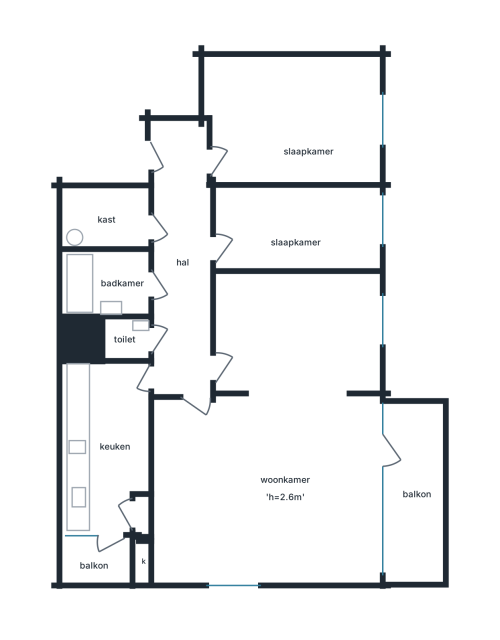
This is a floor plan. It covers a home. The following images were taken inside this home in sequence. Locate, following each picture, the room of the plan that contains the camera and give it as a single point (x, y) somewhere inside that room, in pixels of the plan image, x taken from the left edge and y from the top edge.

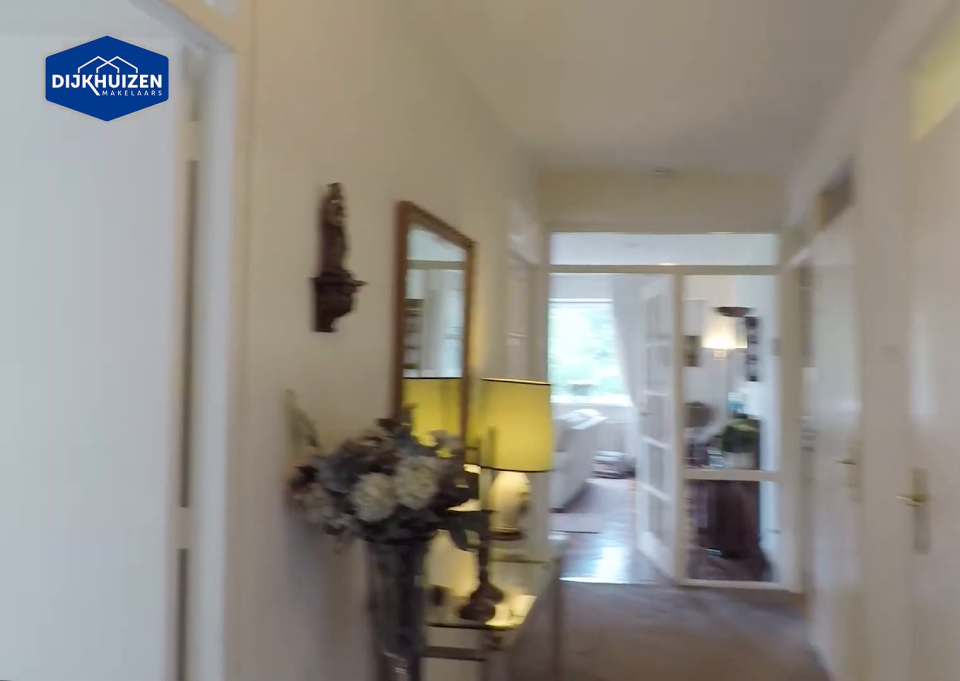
(182, 262)
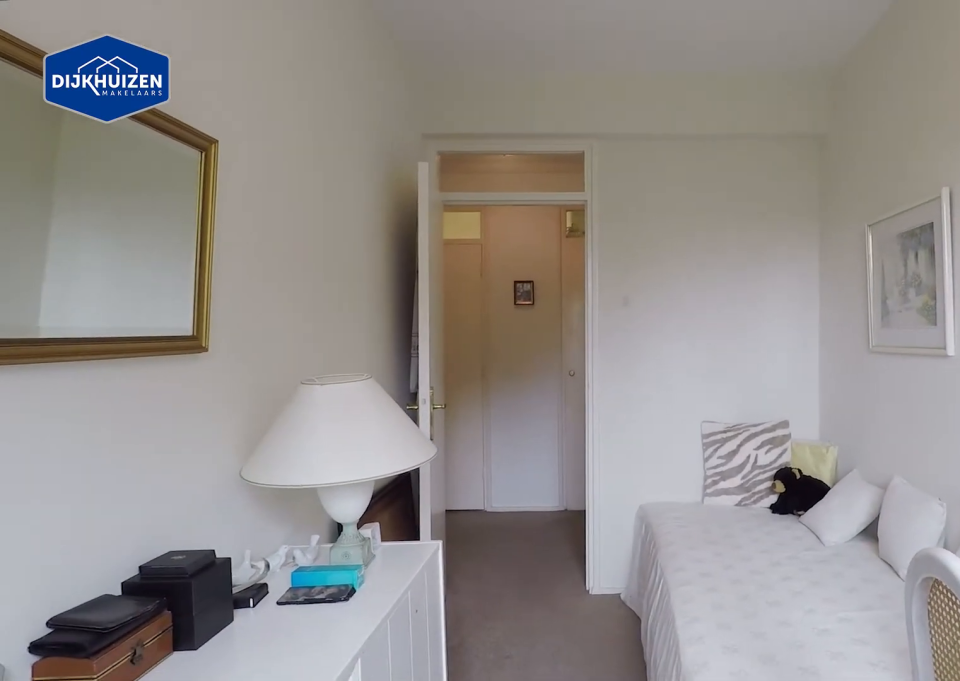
(297, 231)
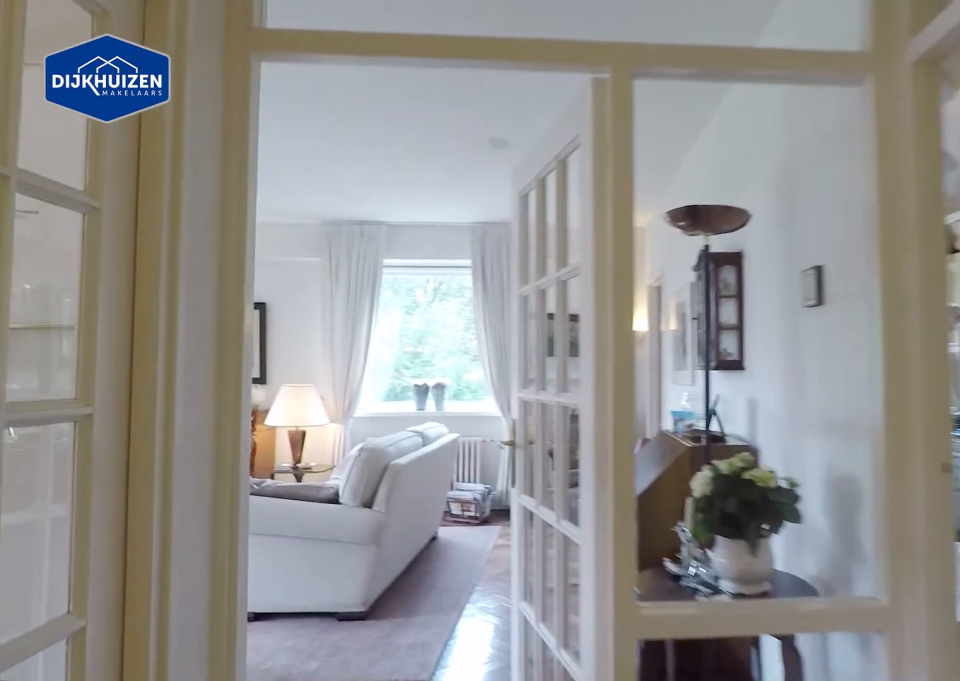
(182, 262)
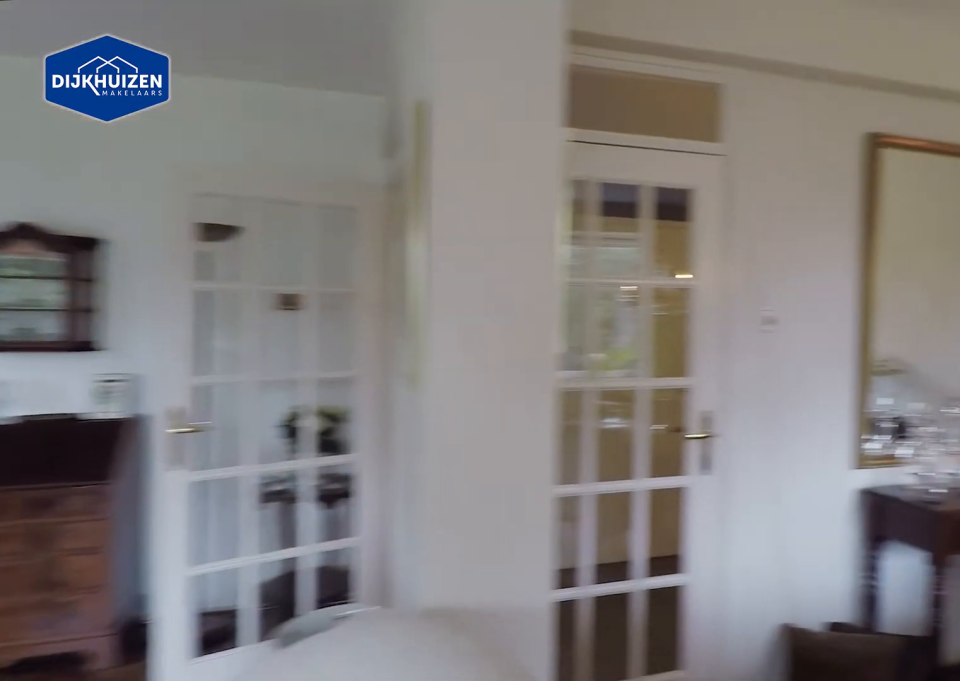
(274, 438)
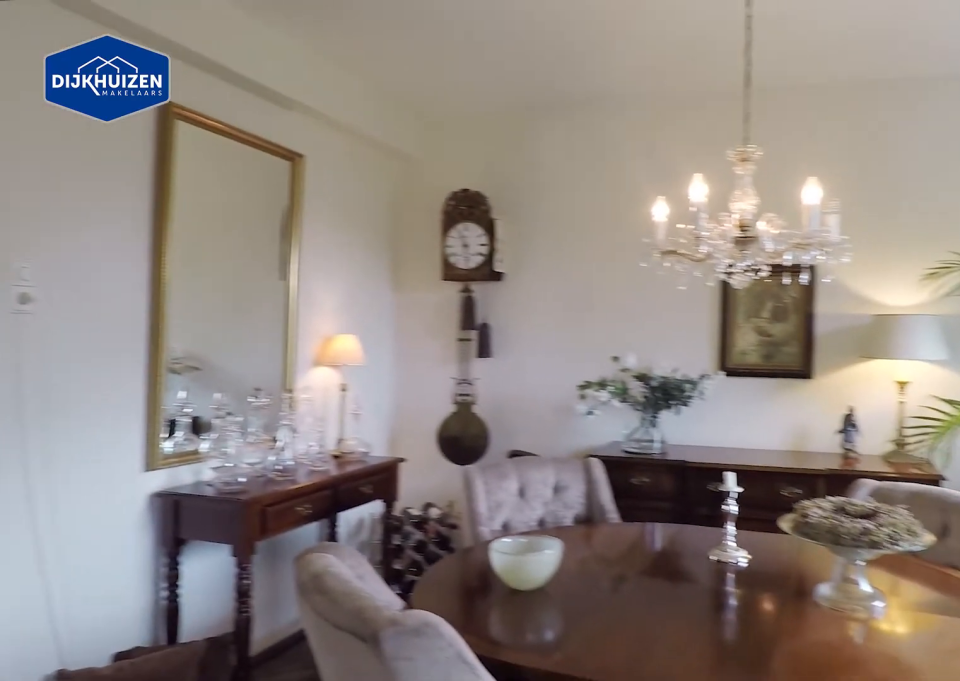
(274, 438)
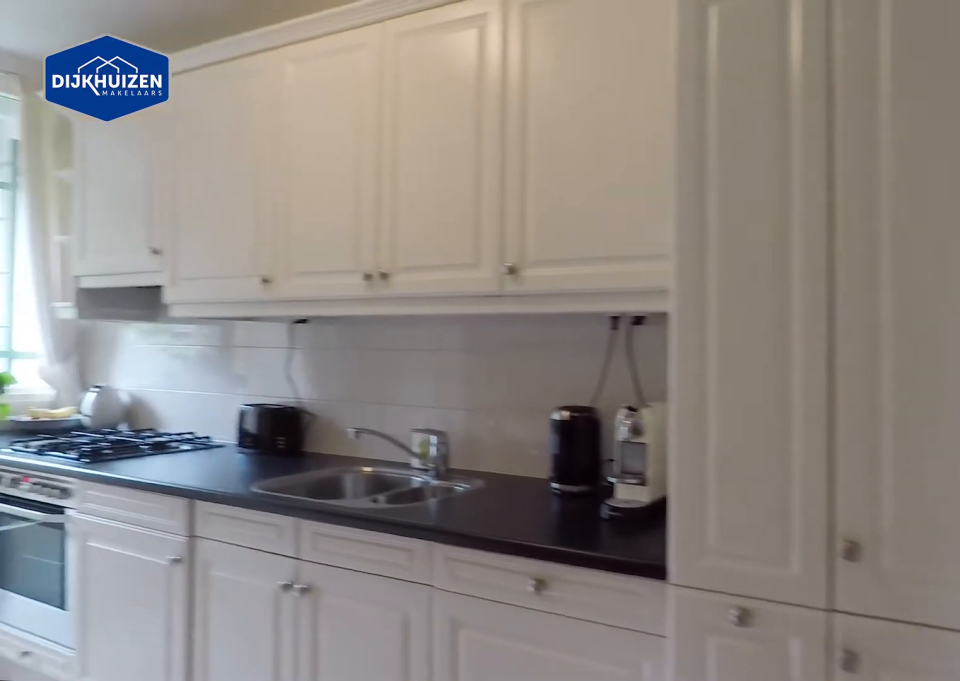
(101, 445)
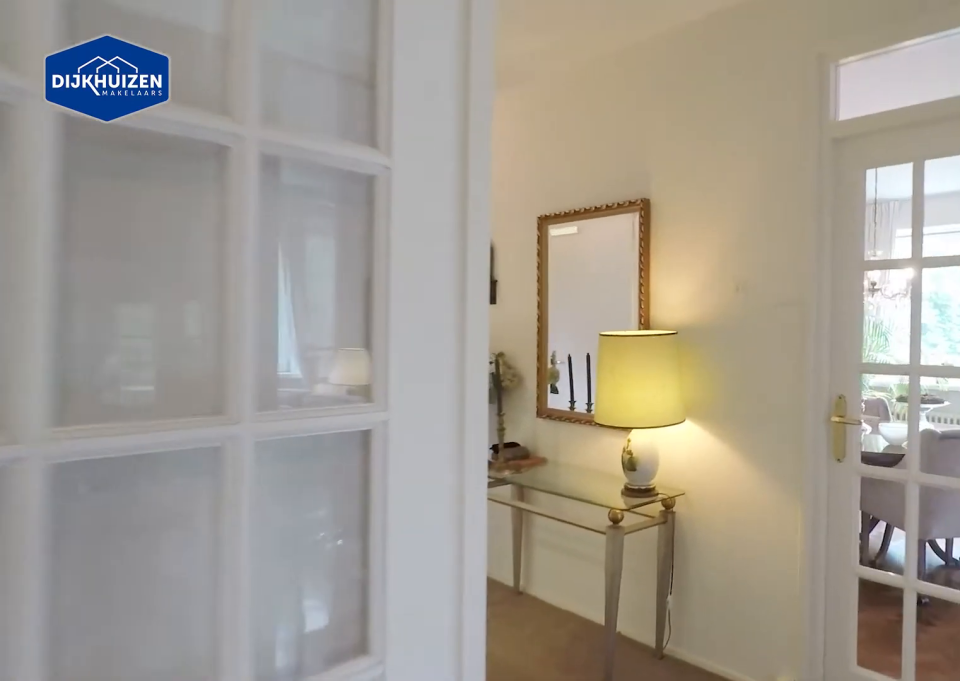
(101, 445)
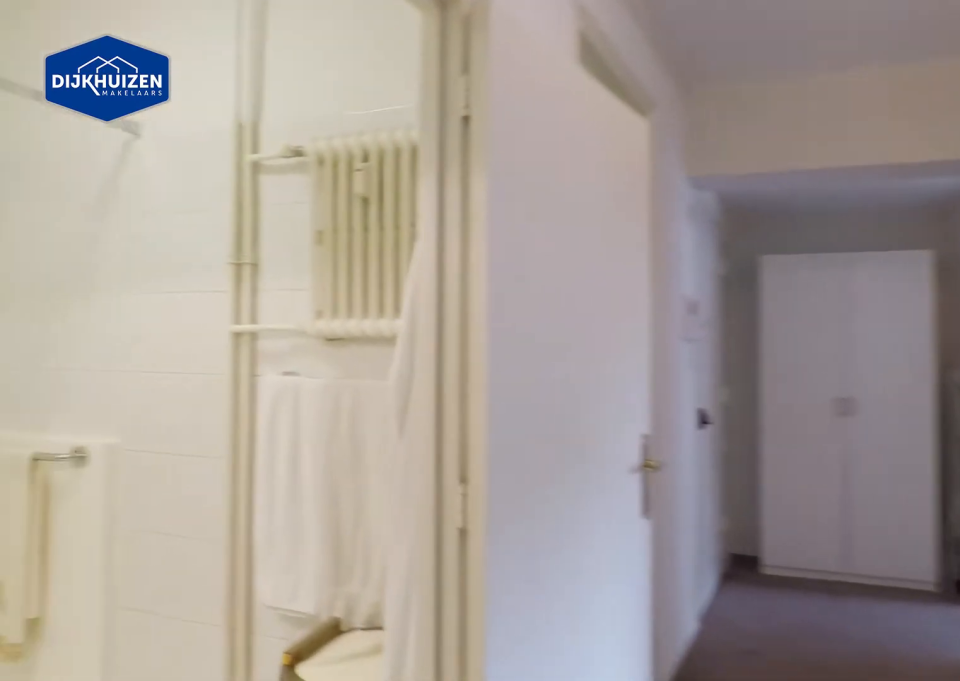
(182, 263)
